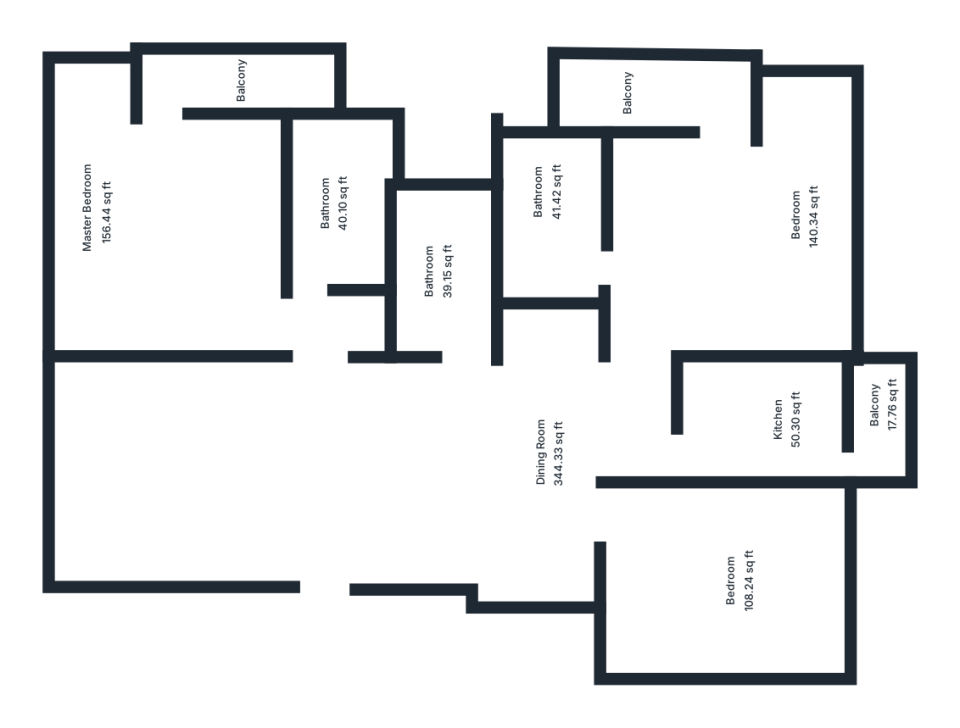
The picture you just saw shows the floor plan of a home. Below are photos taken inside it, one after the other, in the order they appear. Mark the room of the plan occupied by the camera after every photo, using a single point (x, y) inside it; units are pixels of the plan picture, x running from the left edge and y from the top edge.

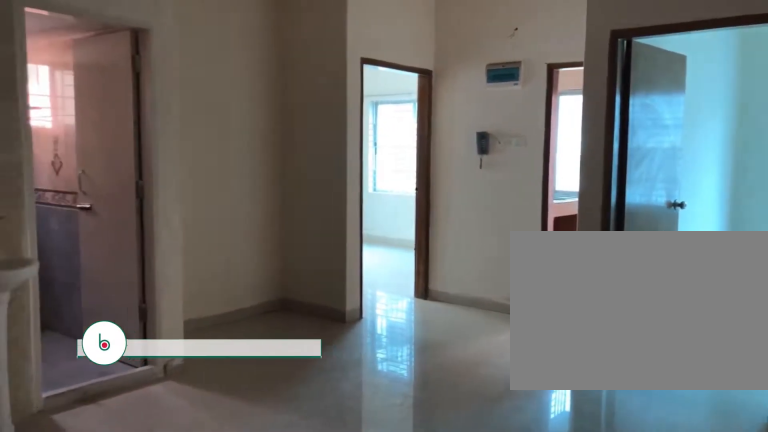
(400, 444)
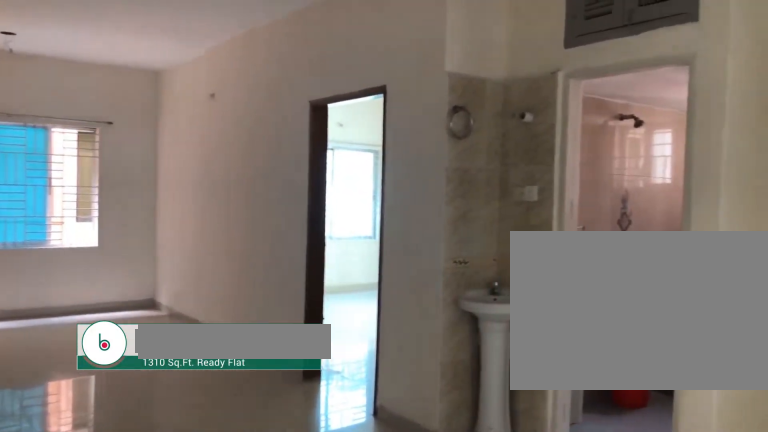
(400, 444)
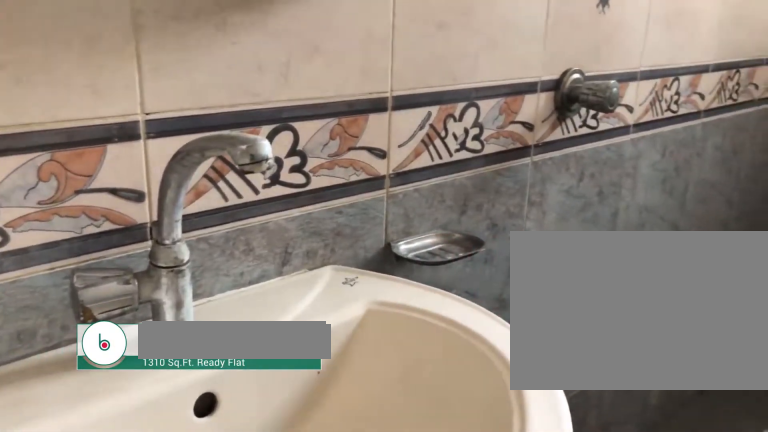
(437, 282)
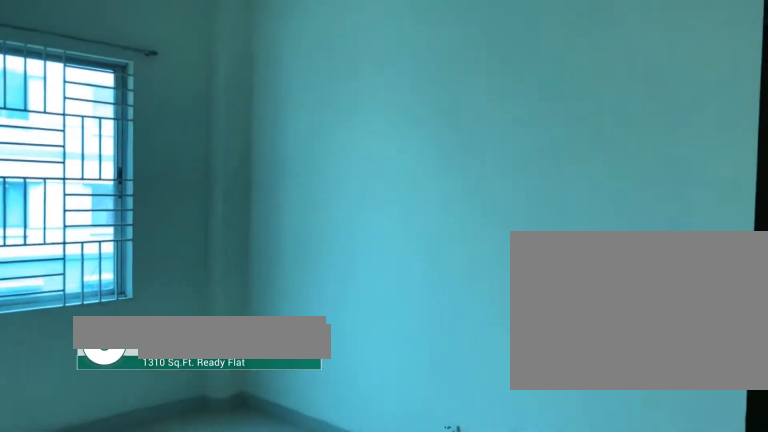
(732, 592)
